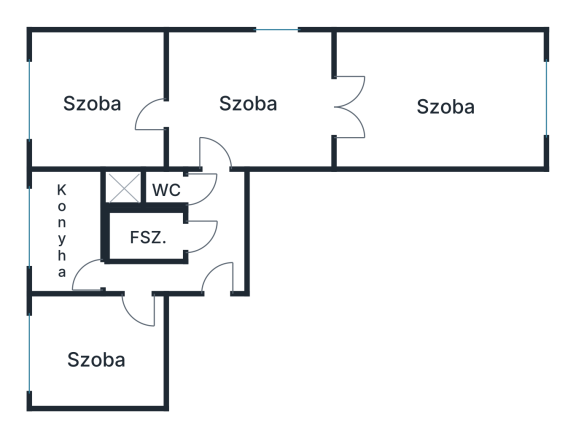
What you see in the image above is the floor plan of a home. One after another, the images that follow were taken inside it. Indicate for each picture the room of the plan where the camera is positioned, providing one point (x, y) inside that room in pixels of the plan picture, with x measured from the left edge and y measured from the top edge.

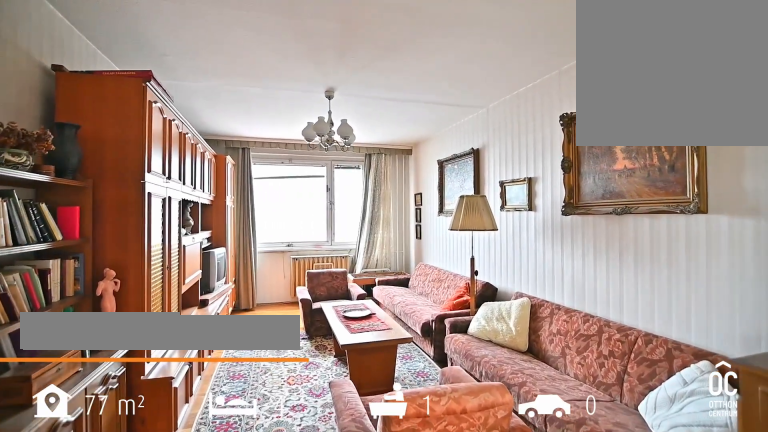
(442, 103)
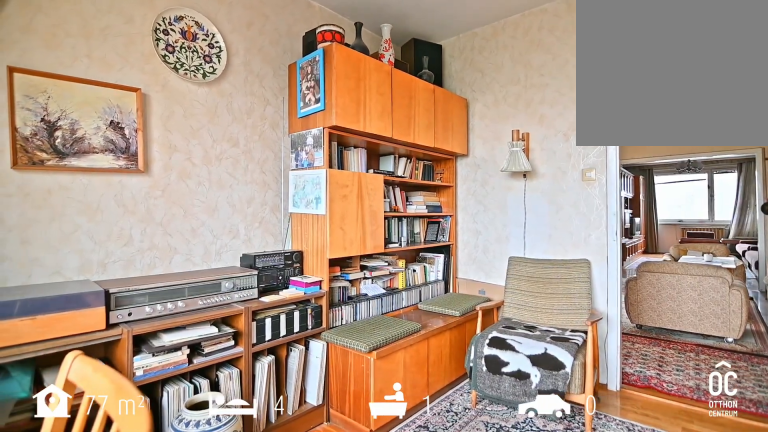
(96, 102)
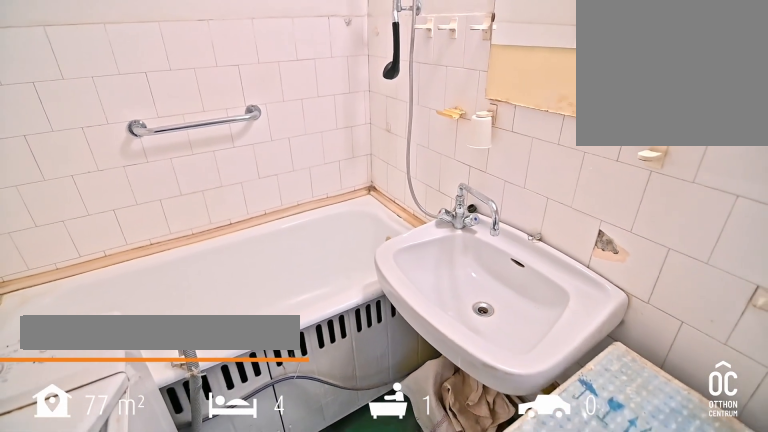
(147, 236)
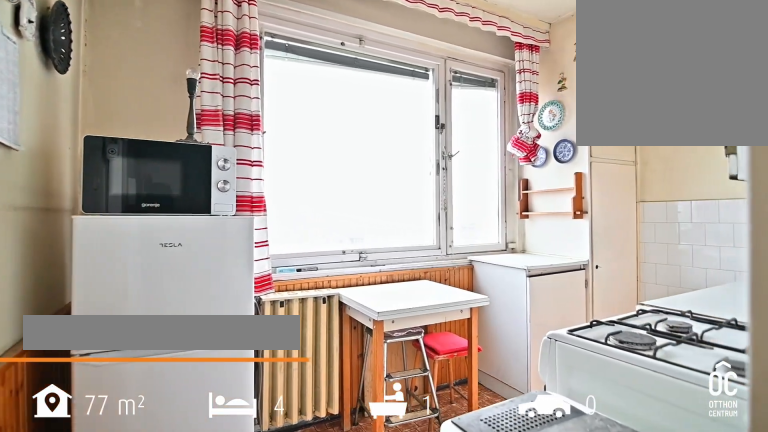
(65, 234)
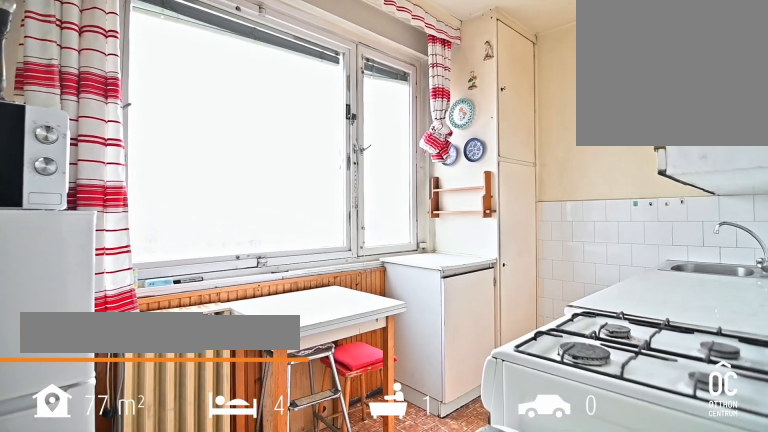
(65, 235)
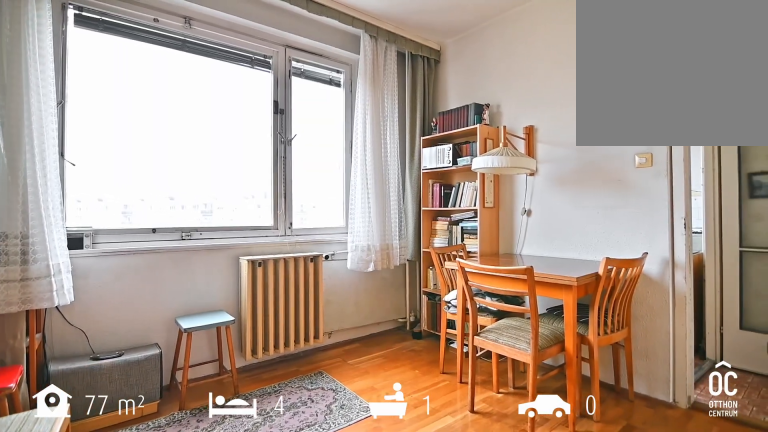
(96, 355)
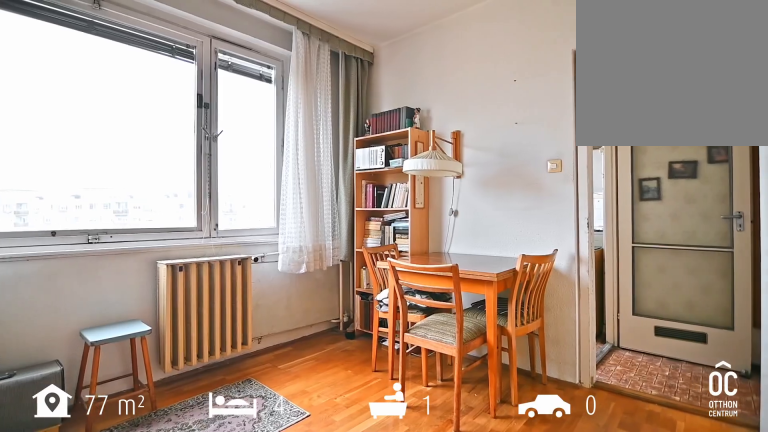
(96, 355)
